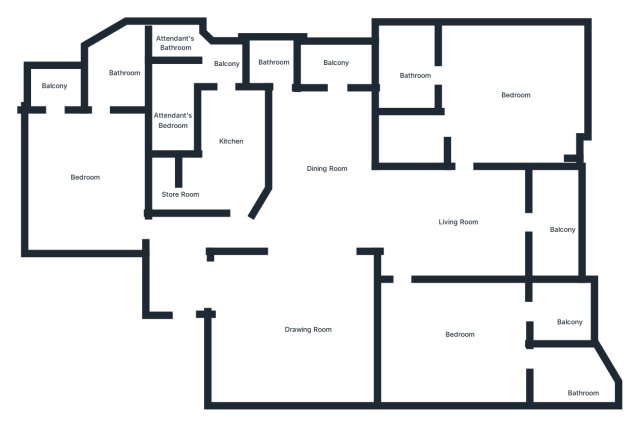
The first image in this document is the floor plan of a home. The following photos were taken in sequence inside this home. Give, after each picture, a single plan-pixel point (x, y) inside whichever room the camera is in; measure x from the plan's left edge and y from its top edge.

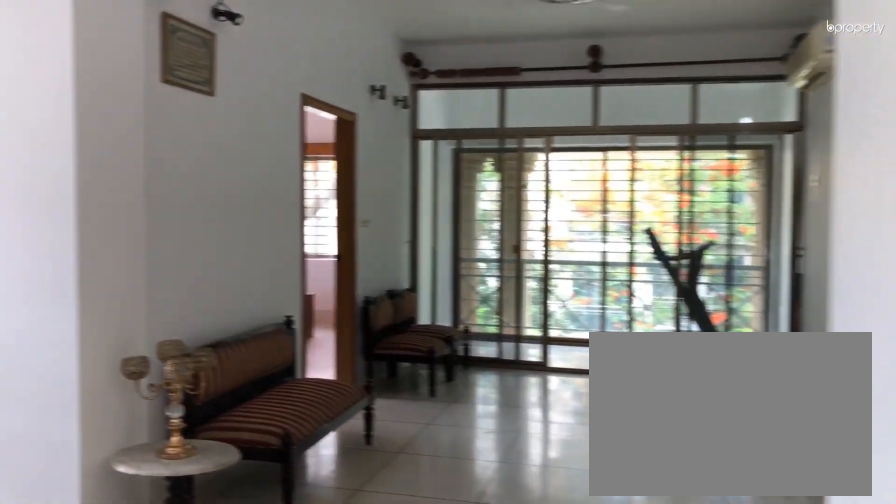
(323, 156)
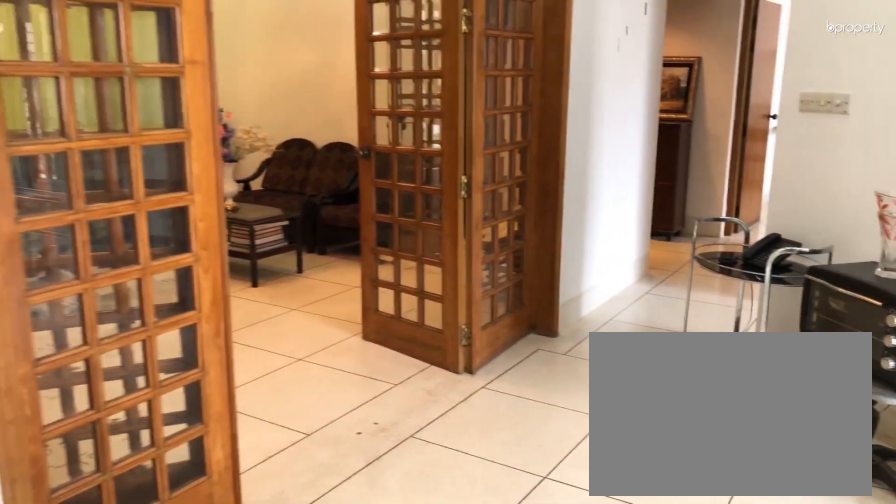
(323, 156)
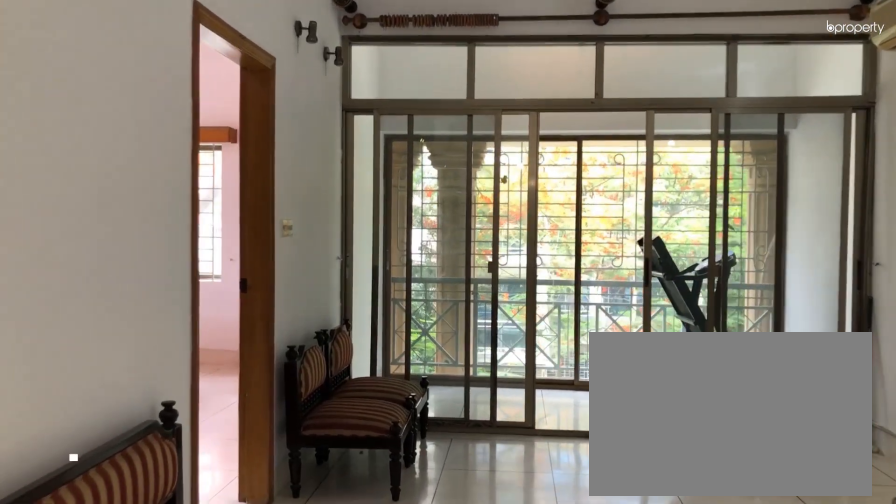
(453, 218)
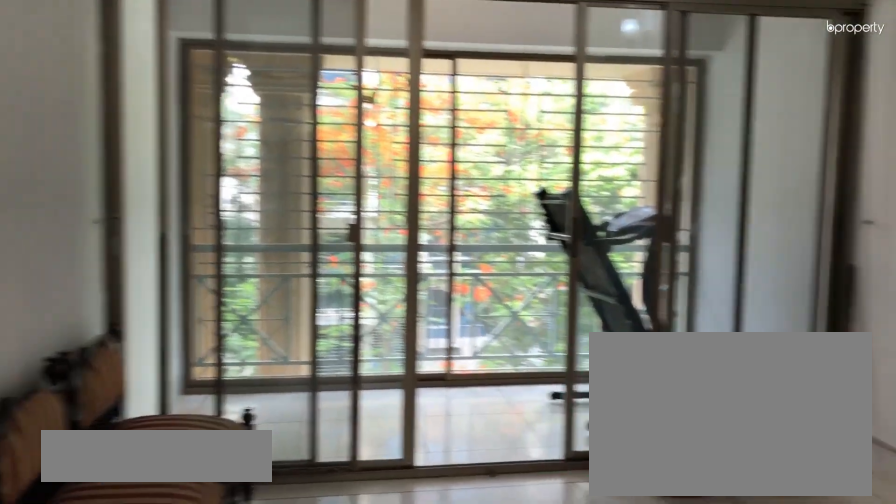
(459, 217)
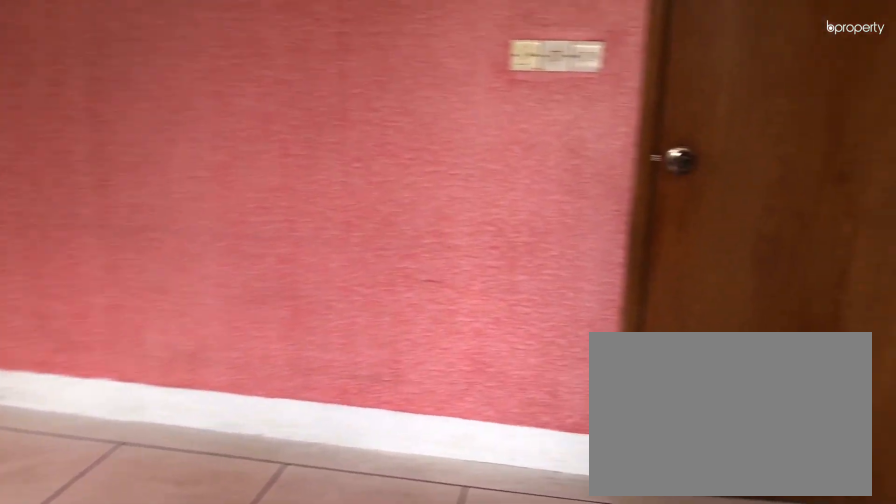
(489, 77)
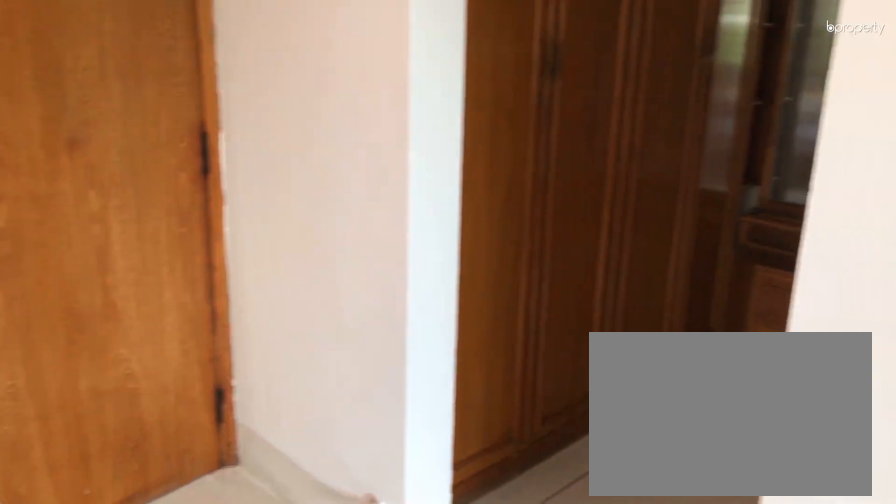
(489, 77)
